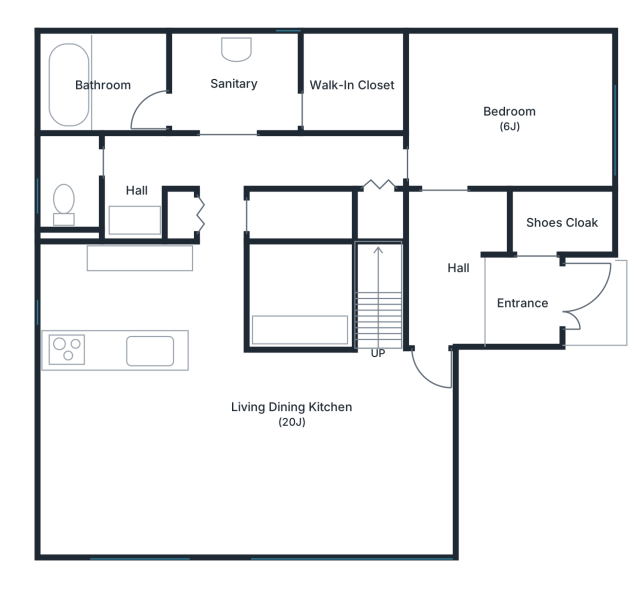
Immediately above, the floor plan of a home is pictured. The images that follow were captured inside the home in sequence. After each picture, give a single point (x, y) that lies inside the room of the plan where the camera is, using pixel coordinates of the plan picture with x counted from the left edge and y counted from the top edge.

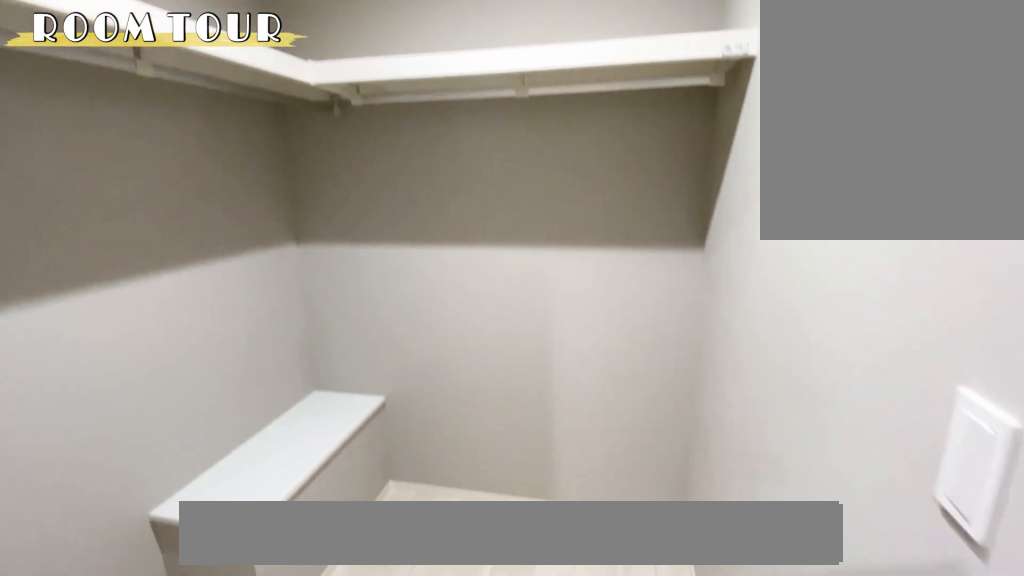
(354, 85)
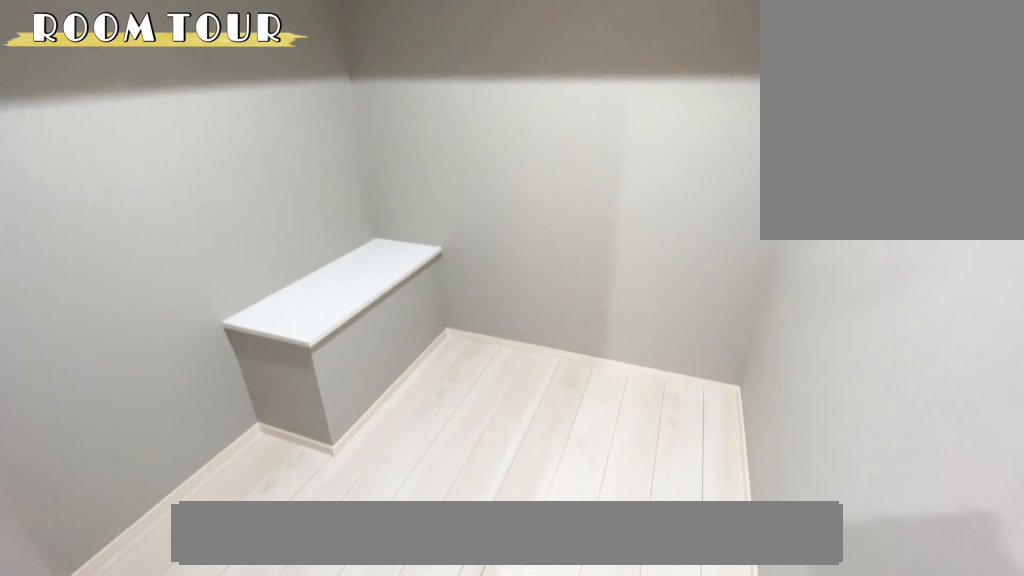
(354, 85)
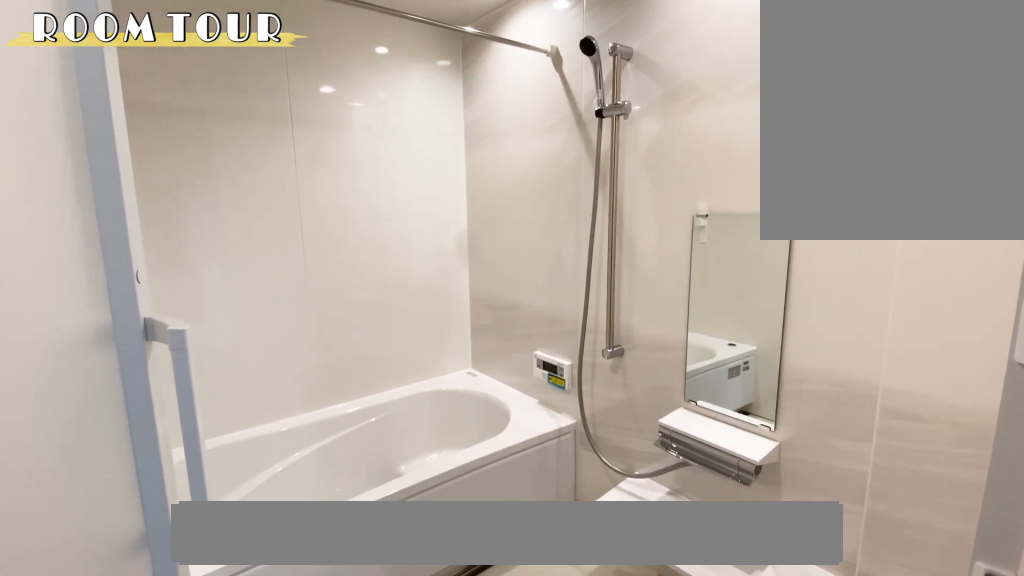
(100, 91)
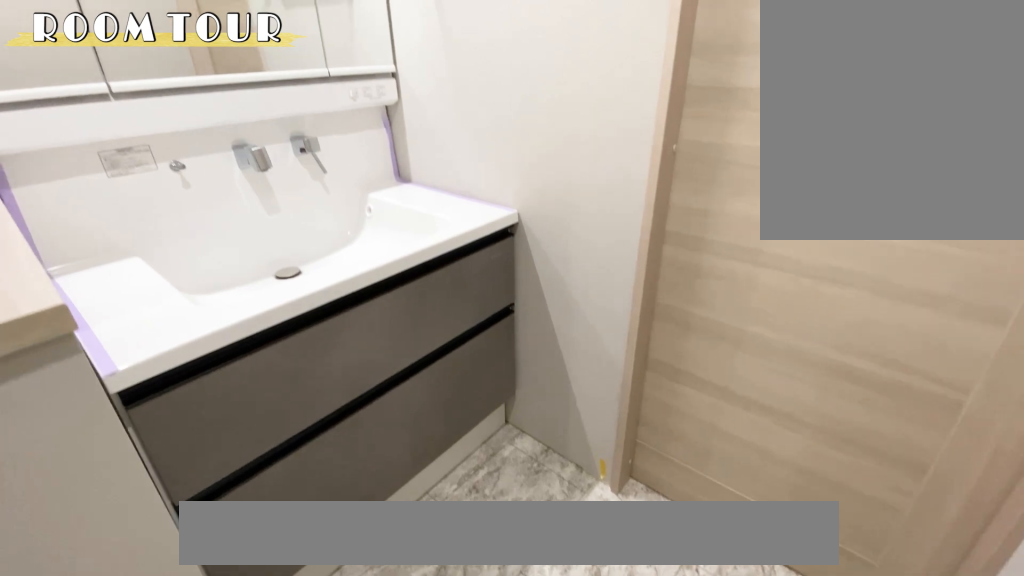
(140, 180)
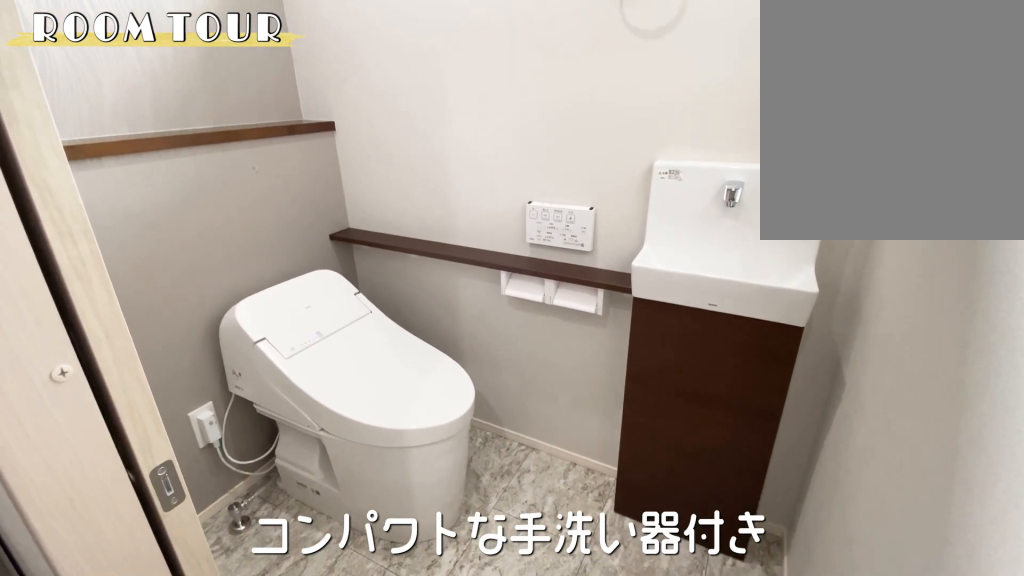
(78, 180)
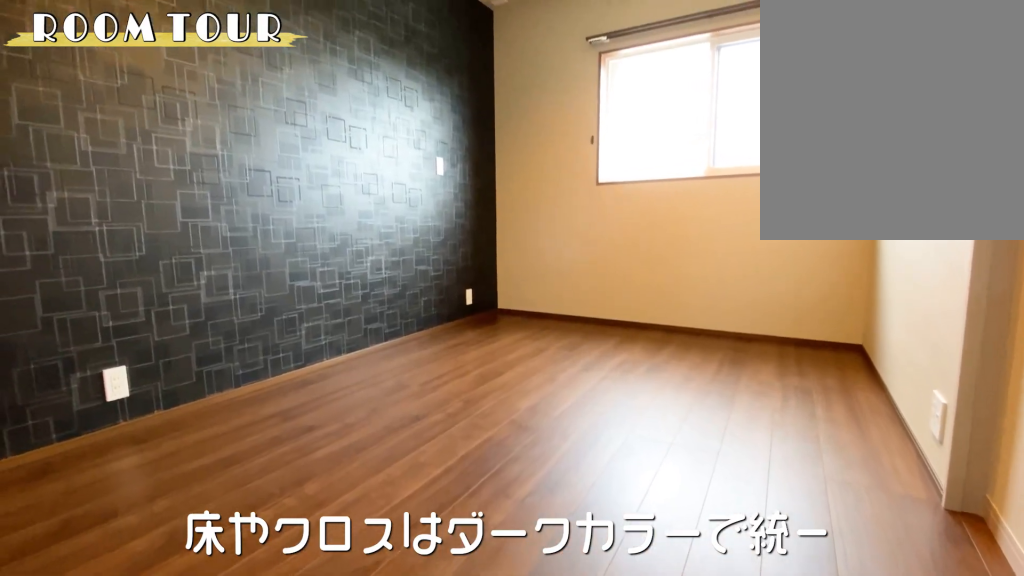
(513, 114)
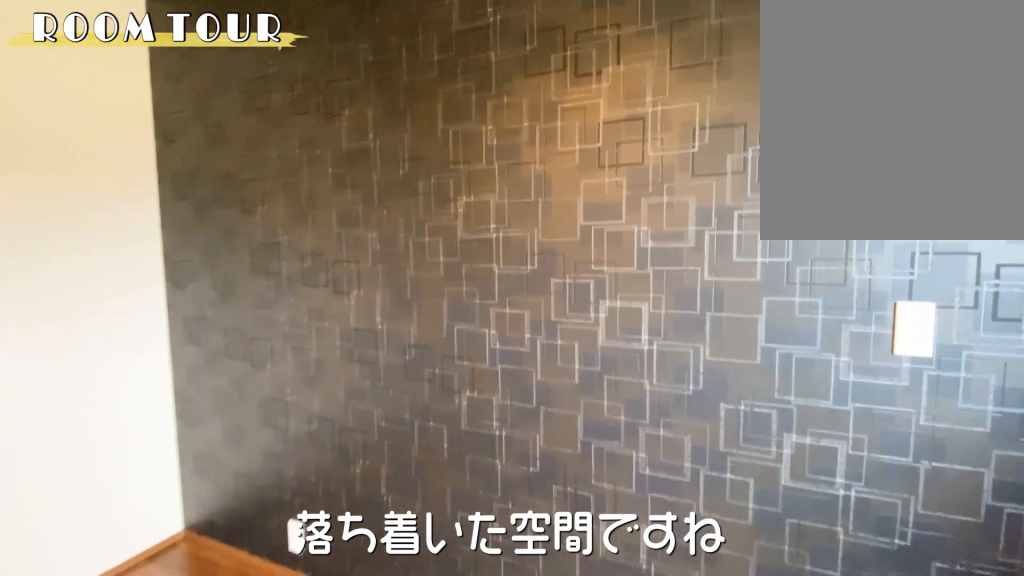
(512, 114)
